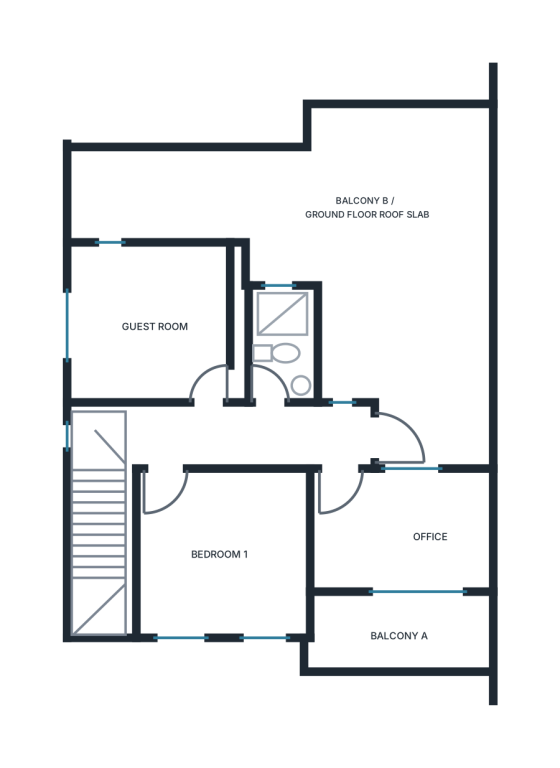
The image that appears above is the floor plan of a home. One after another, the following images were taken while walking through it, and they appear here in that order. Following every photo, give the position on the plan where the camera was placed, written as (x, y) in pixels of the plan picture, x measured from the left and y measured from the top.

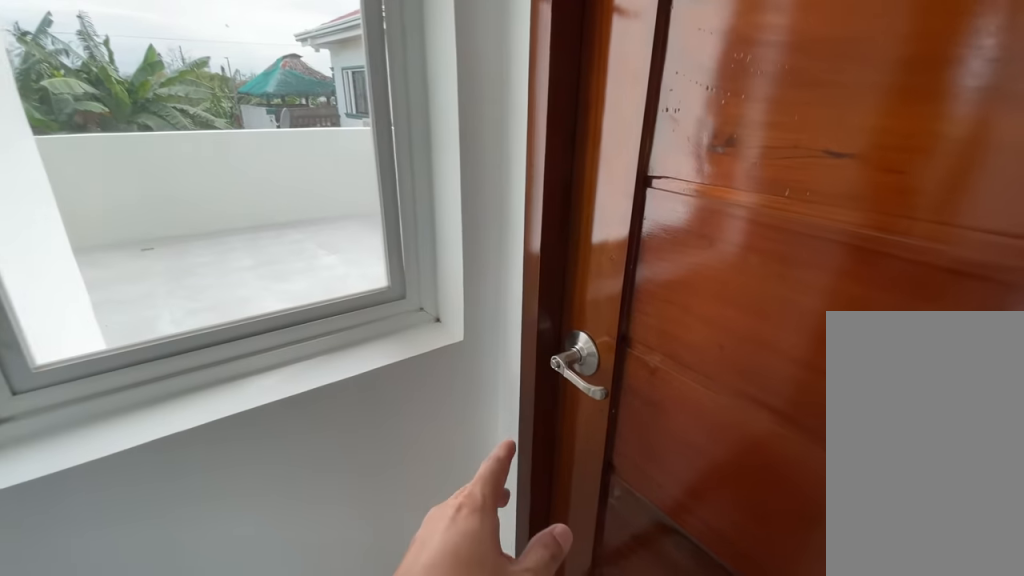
(448, 392)
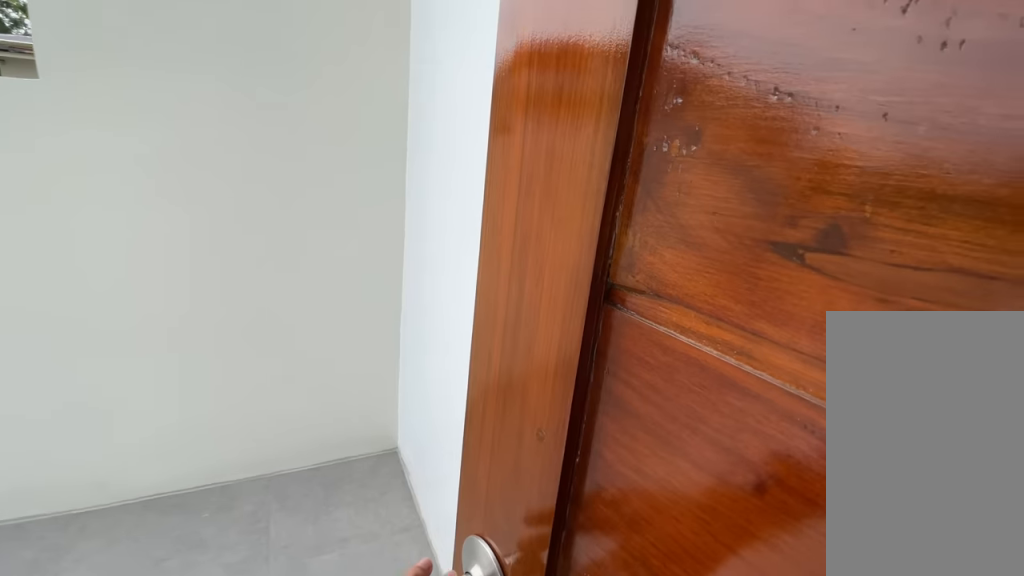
(448, 392)
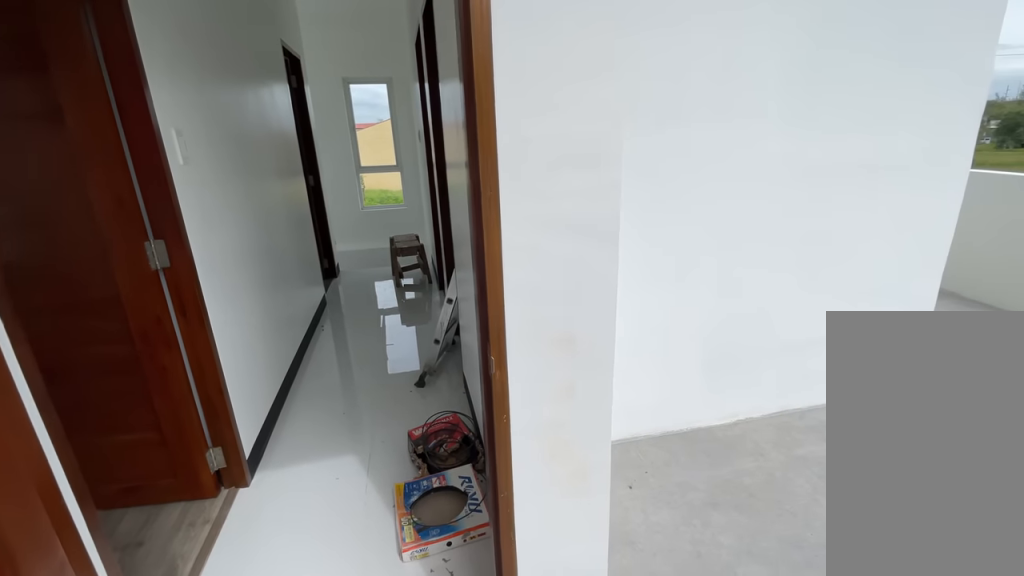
(447, 391)
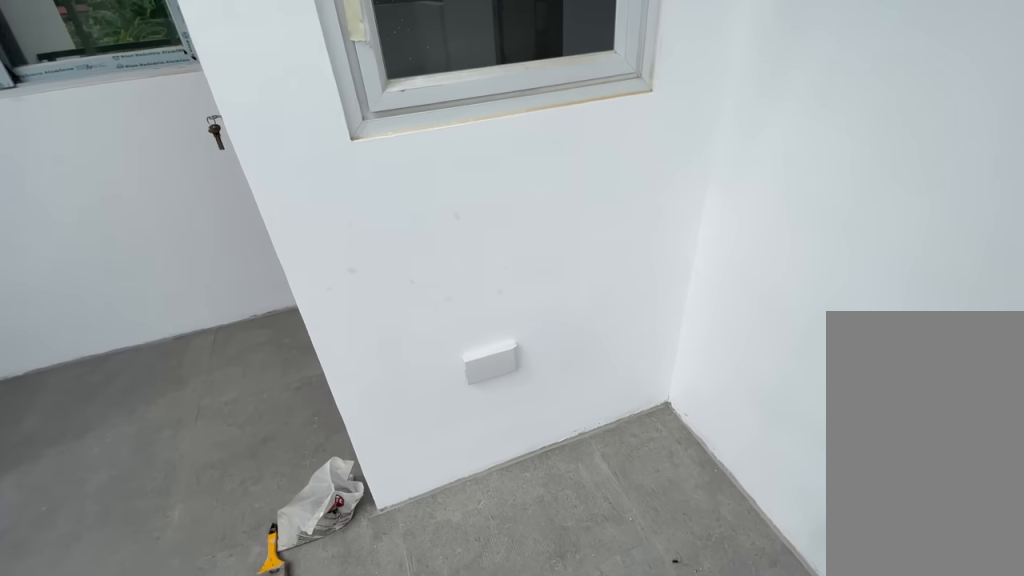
(371, 367)
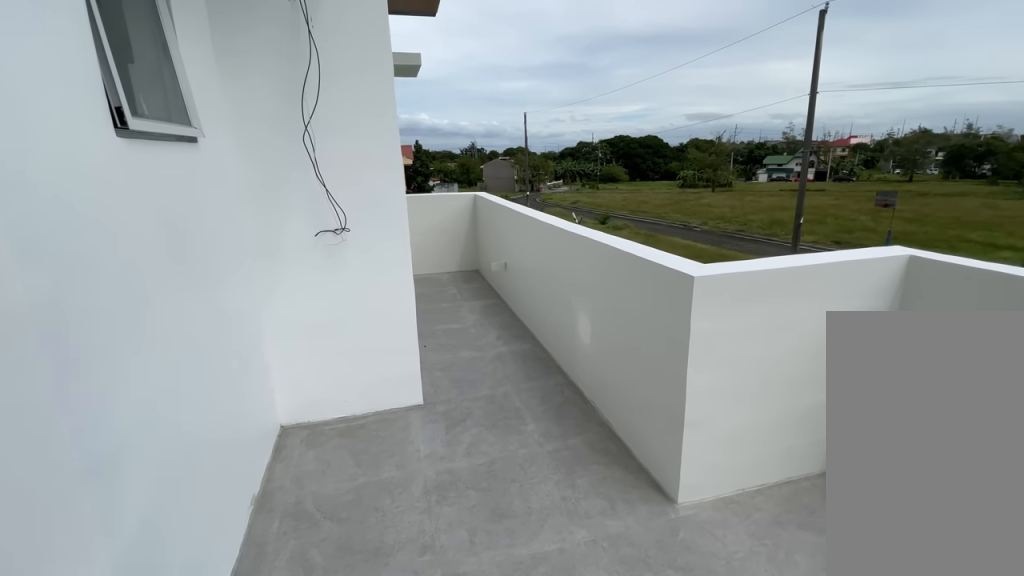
(372, 366)
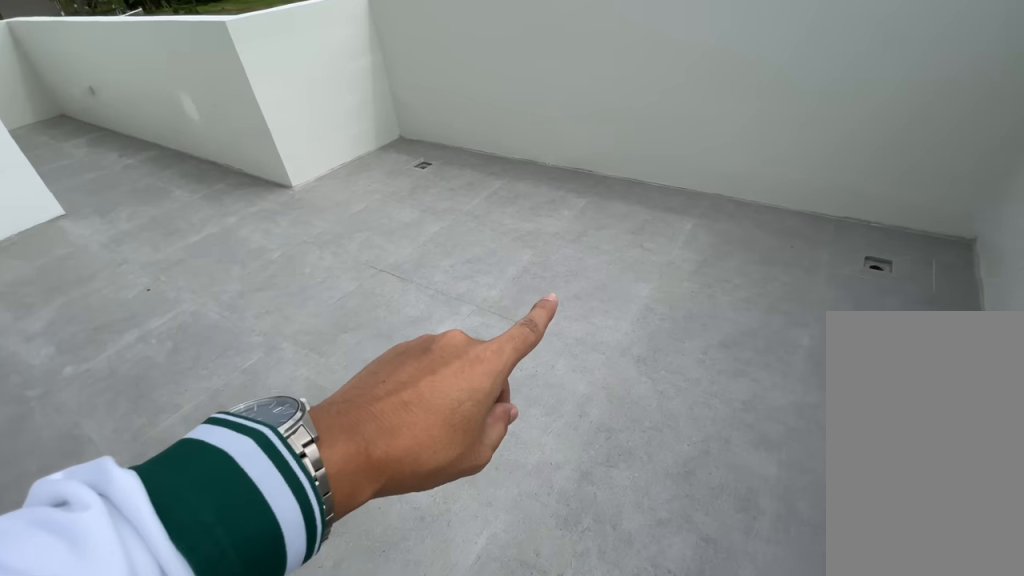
(396, 242)
